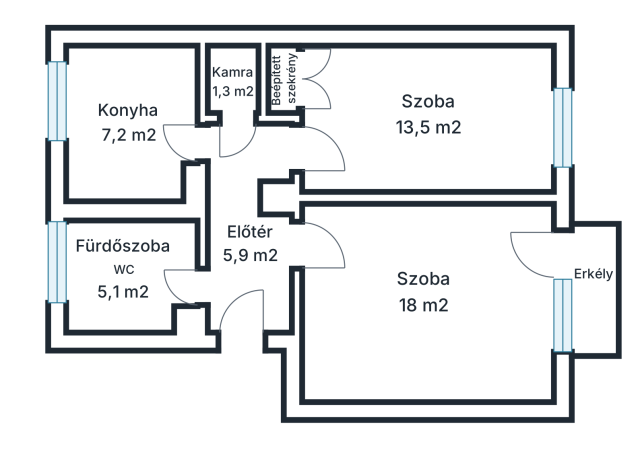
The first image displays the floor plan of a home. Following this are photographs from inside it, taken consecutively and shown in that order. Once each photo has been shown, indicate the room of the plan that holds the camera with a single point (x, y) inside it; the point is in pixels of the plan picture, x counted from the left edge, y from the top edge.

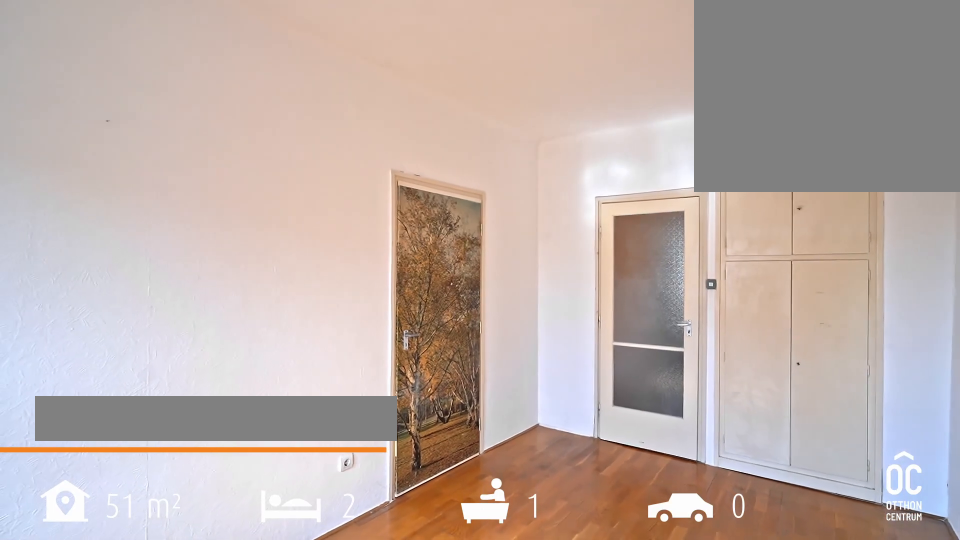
(428, 117)
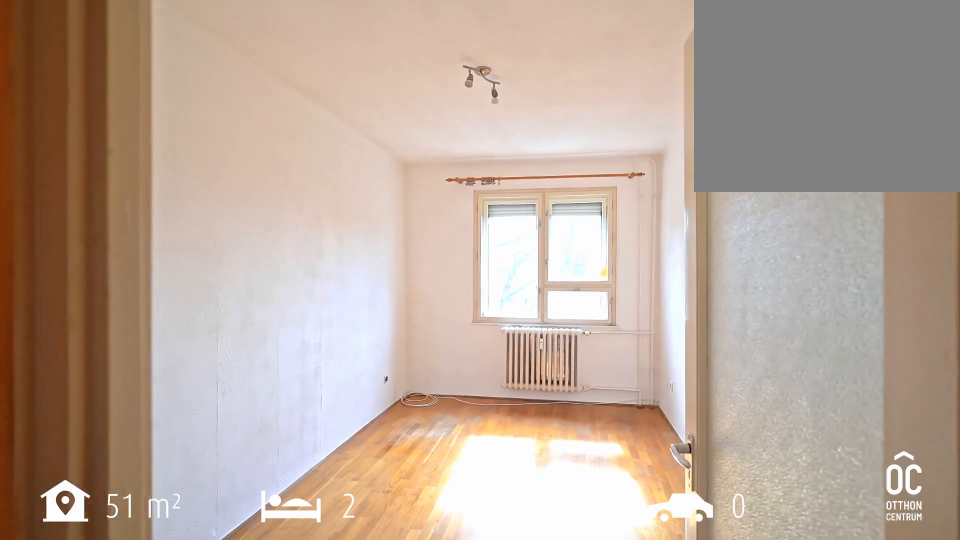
(428, 117)
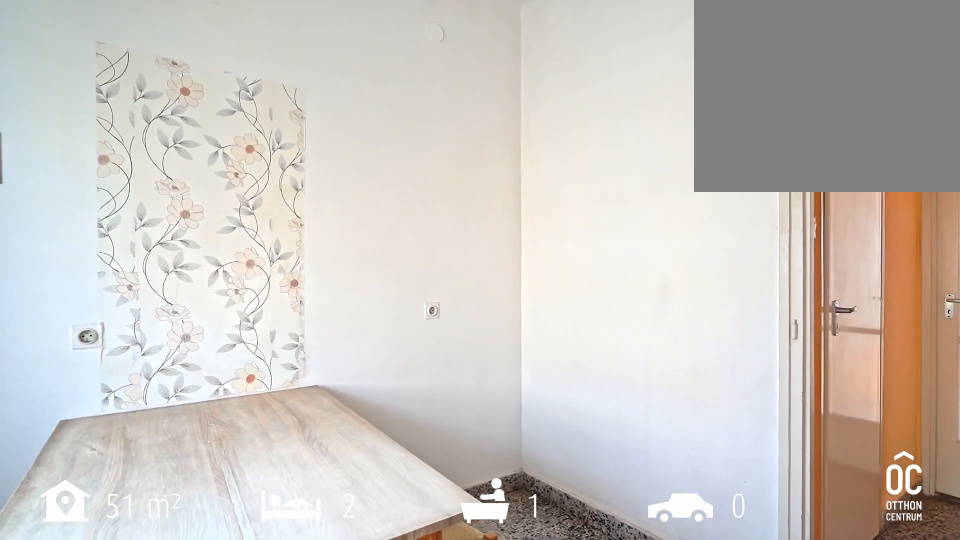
(128, 122)
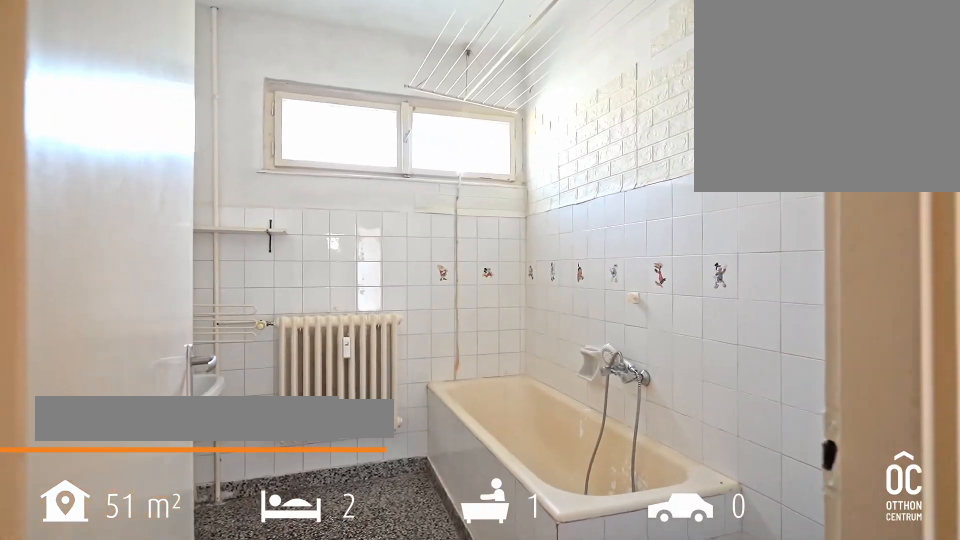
(122, 270)
